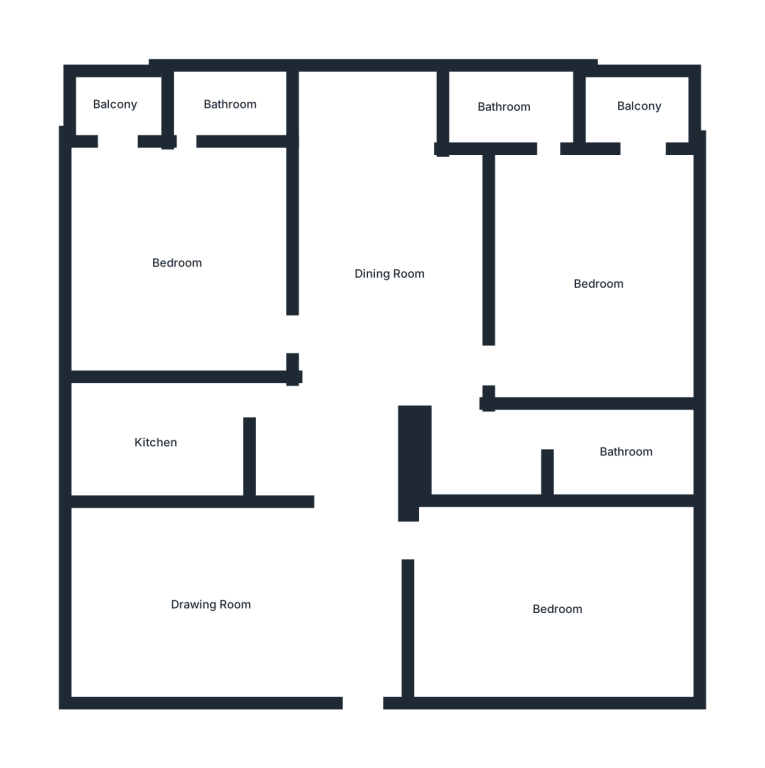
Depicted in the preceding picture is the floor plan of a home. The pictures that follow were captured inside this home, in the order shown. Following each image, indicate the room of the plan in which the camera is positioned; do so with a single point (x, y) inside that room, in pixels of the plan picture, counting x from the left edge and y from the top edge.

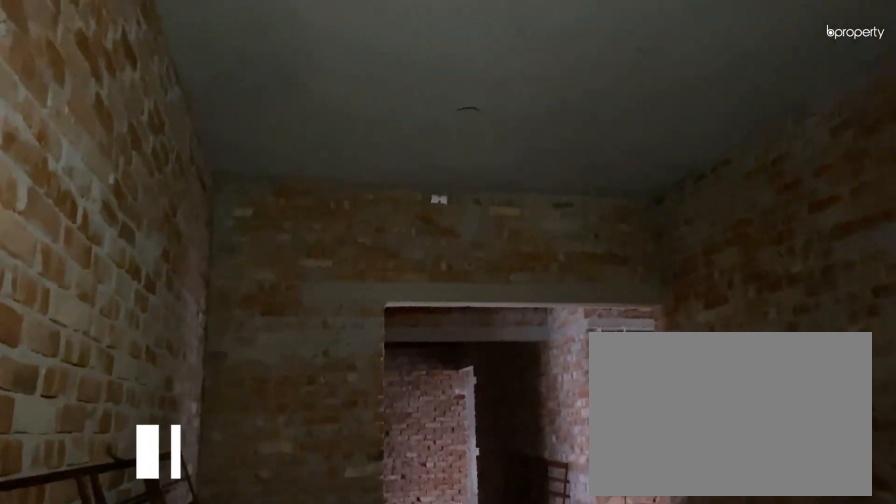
(214, 606)
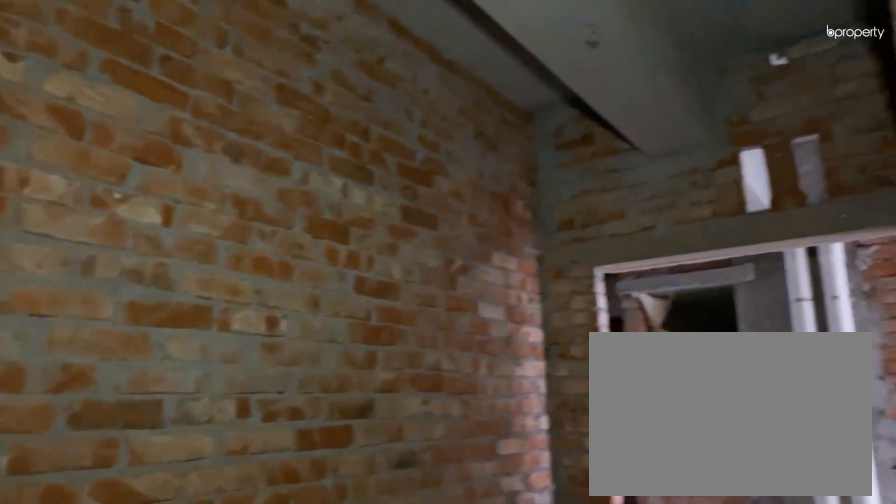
(155, 444)
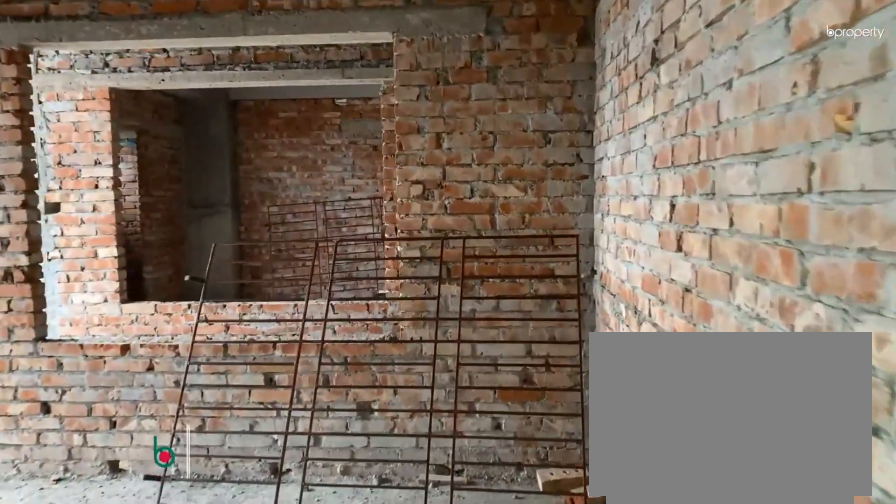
(598, 285)
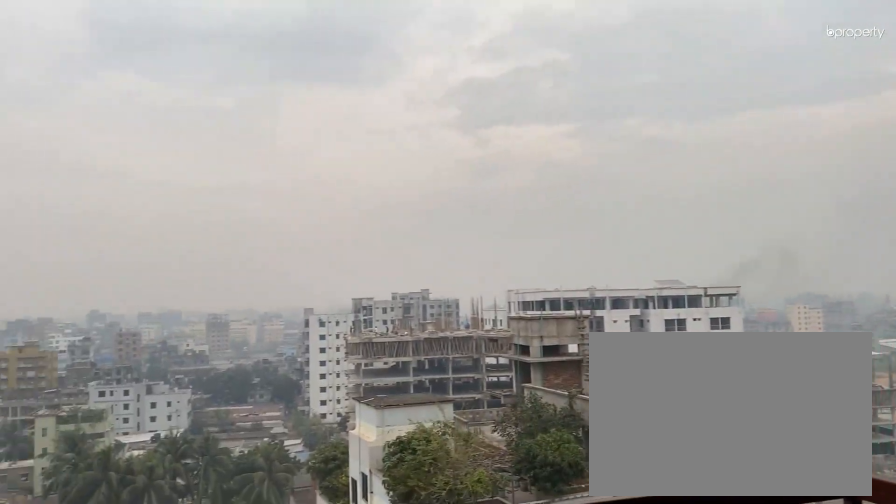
(639, 106)
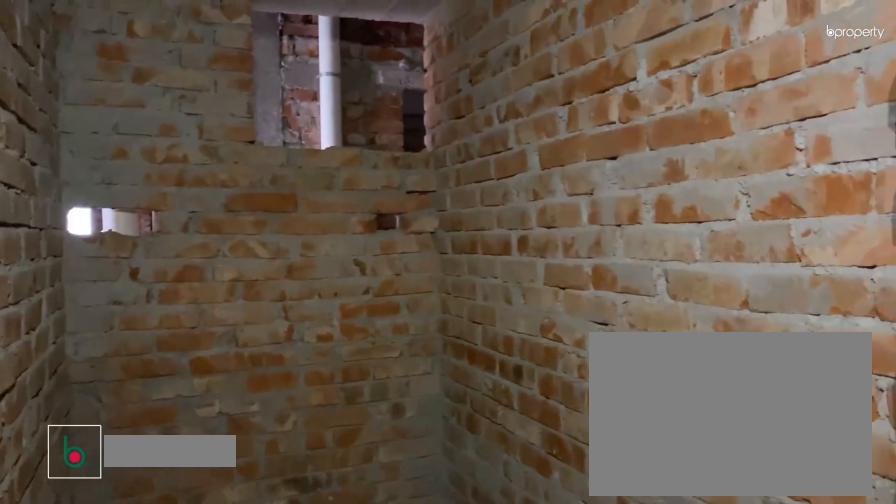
(628, 450)
